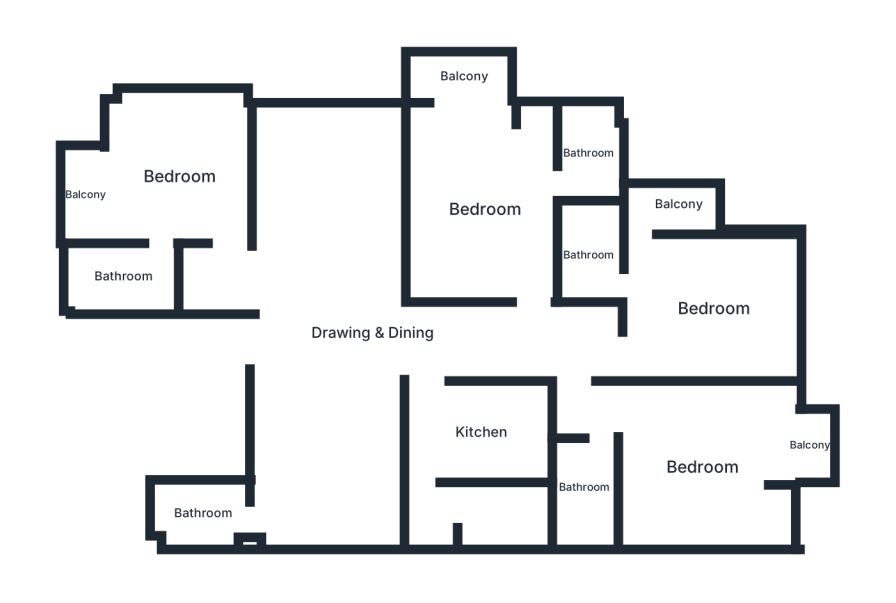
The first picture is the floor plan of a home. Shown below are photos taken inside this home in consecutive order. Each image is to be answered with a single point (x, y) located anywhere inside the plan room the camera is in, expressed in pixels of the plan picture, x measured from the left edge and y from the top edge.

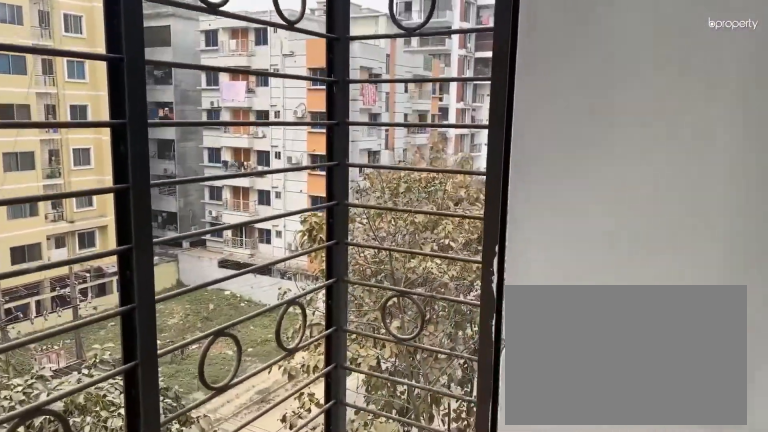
(679, 205)
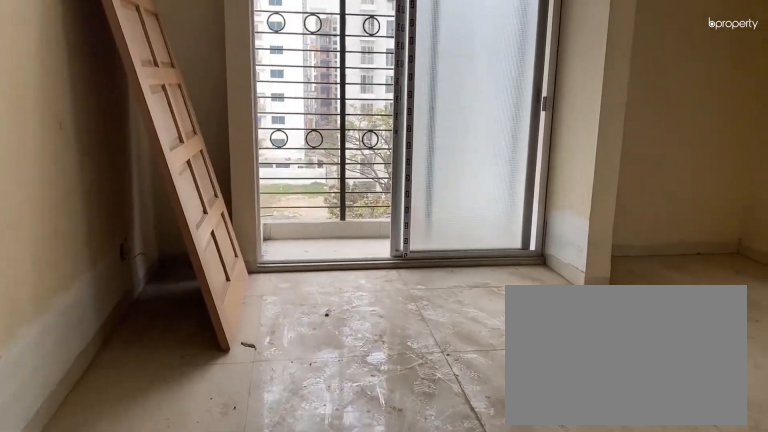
(702, 467)
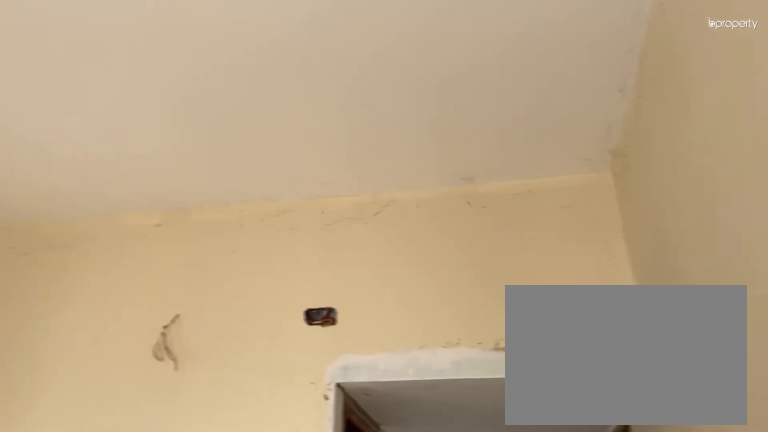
(702, 467)
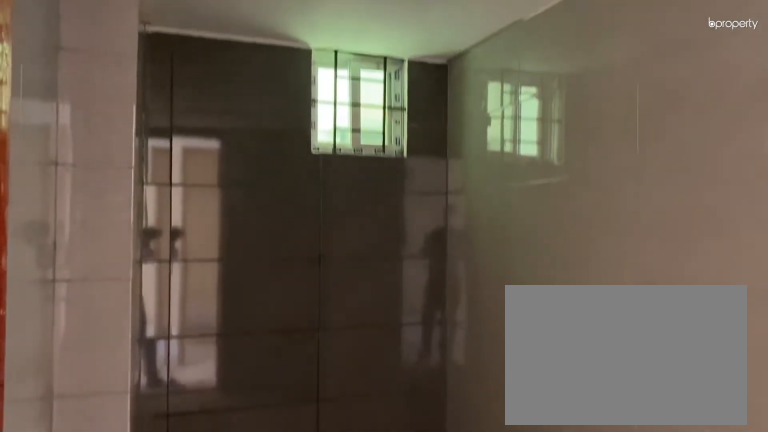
(584, 486)
